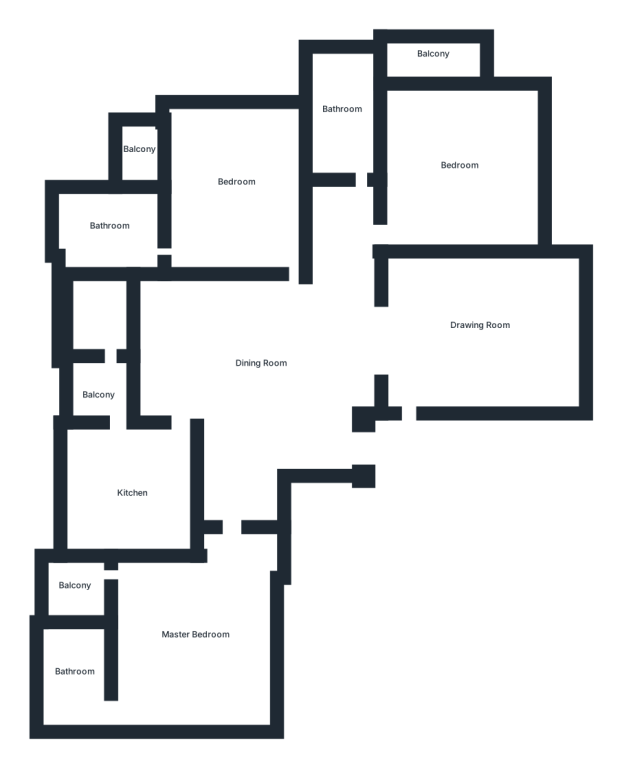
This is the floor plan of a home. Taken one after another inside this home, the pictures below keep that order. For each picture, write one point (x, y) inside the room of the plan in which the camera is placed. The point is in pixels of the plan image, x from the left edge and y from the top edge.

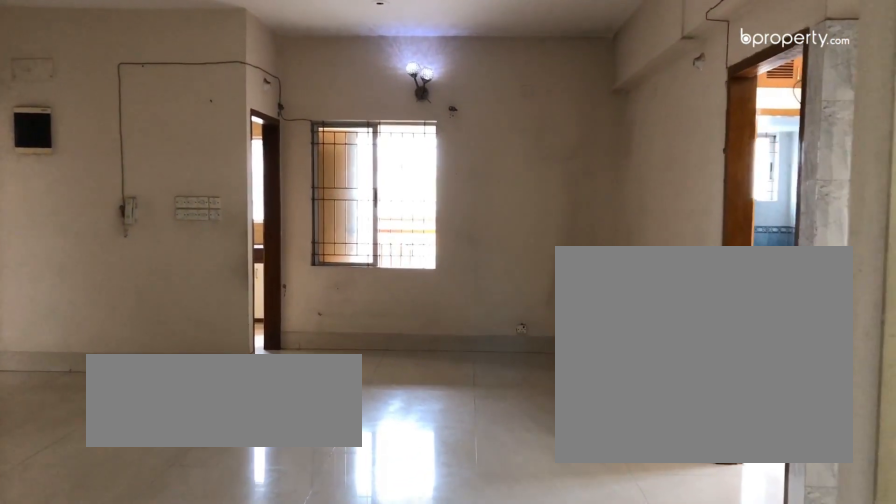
(267, 364)
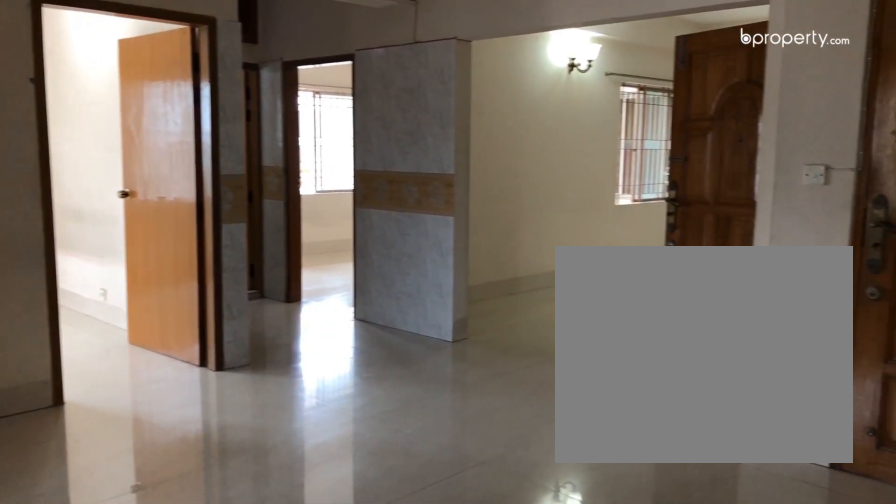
(267, 363)
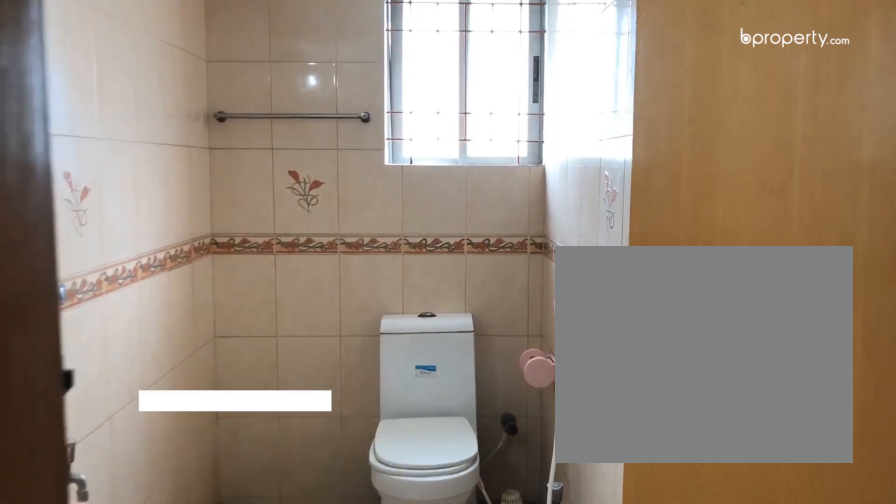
(348, 118)
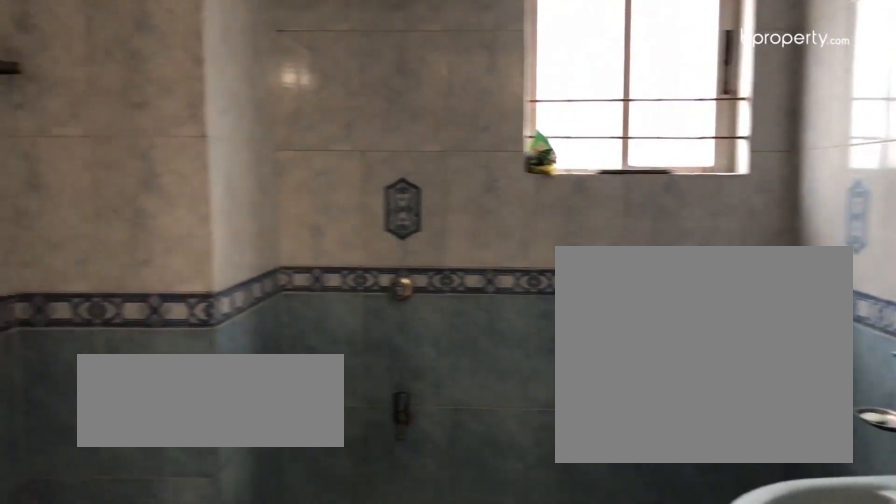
(109, 233)
